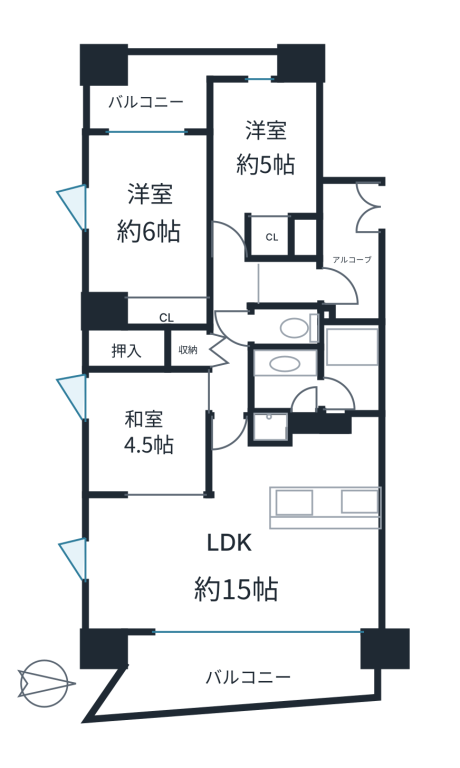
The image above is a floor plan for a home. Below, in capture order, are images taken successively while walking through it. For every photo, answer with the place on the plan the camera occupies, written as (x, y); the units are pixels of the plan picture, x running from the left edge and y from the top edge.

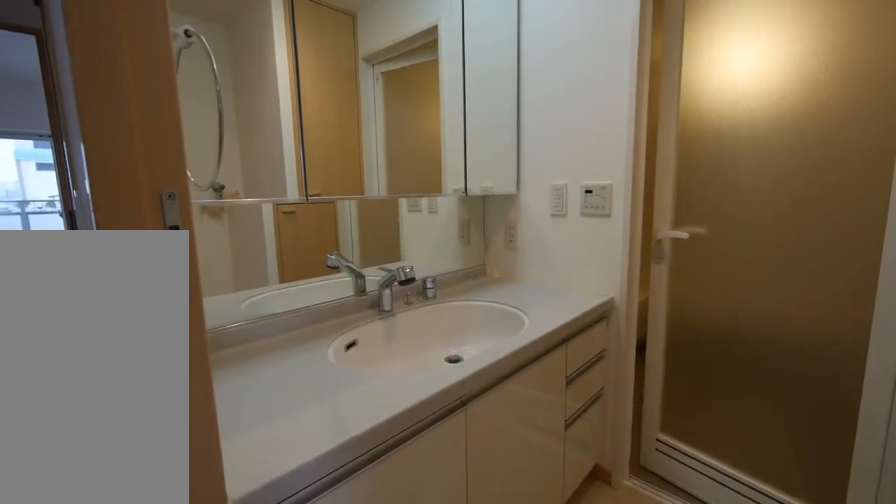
(300, 384)
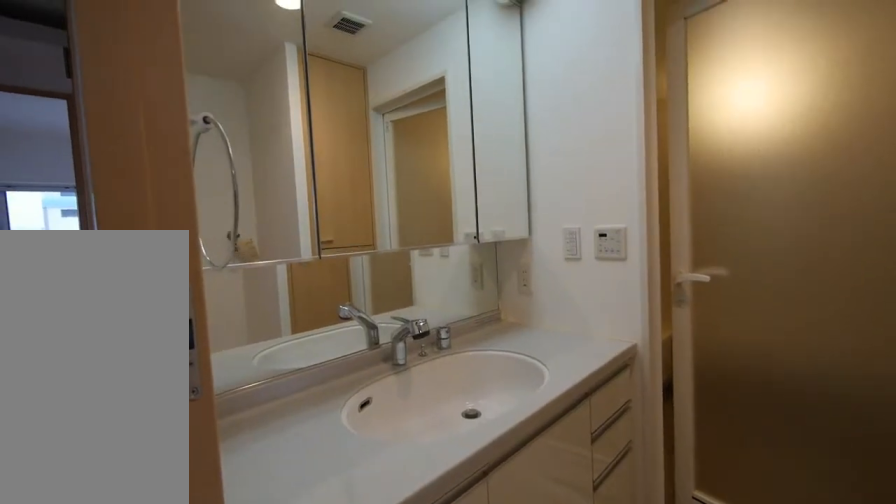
(300, 384)
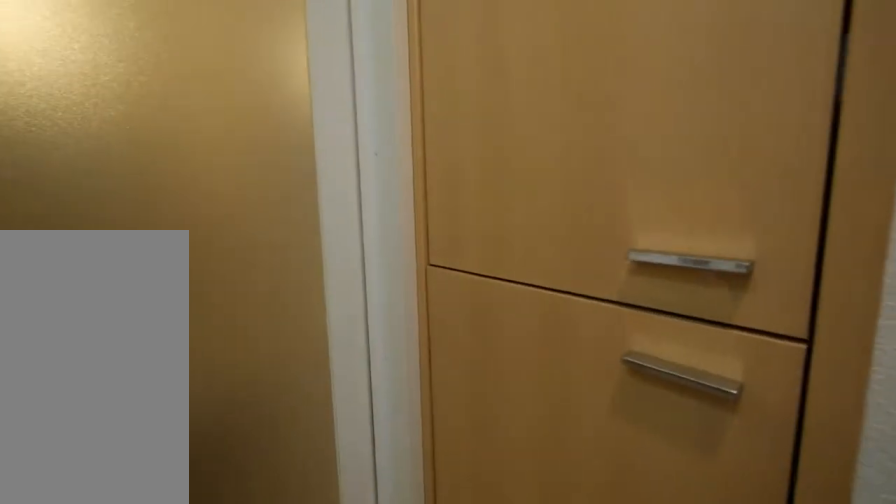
(300, 384)
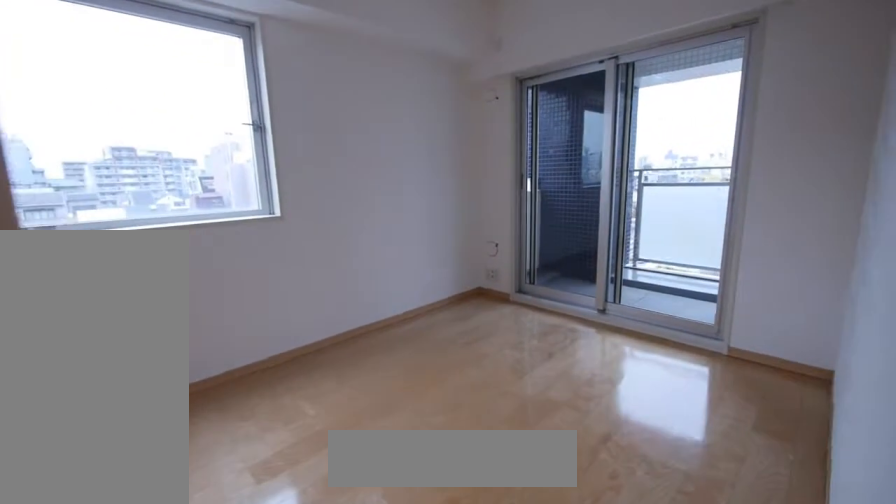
(132, 252)
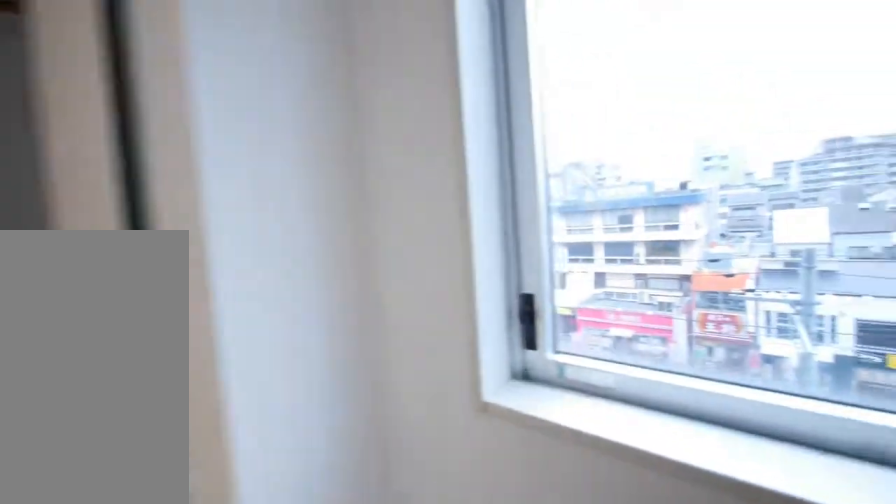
(133, 252)
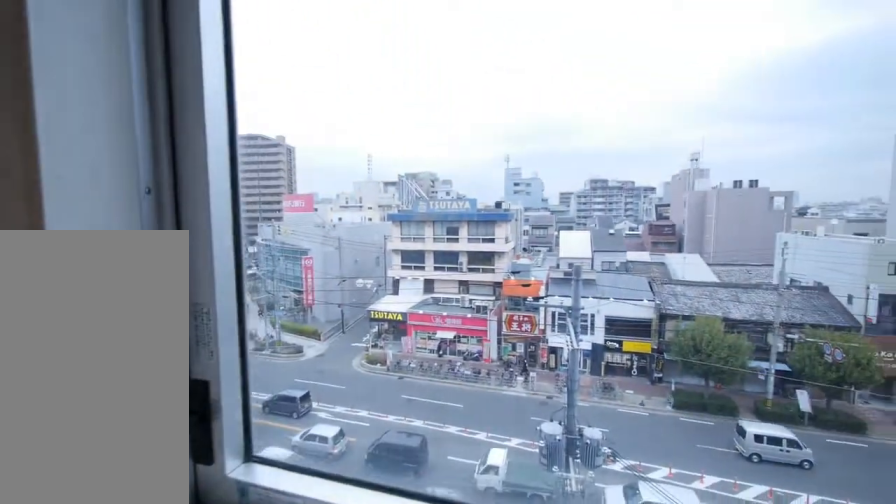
(132, 252)
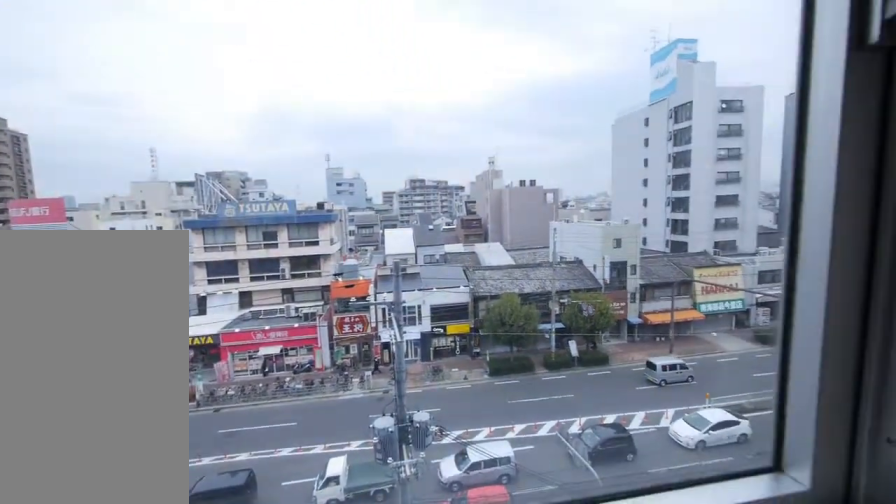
(133, 252)
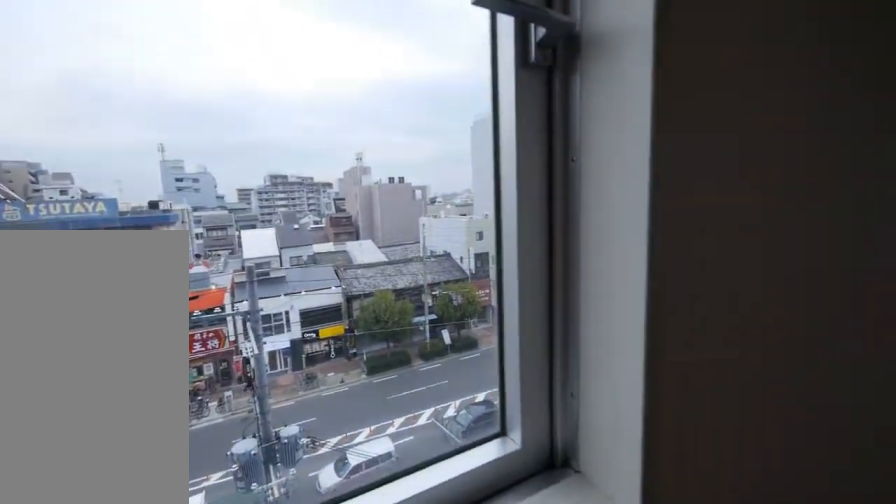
(132, 252)
